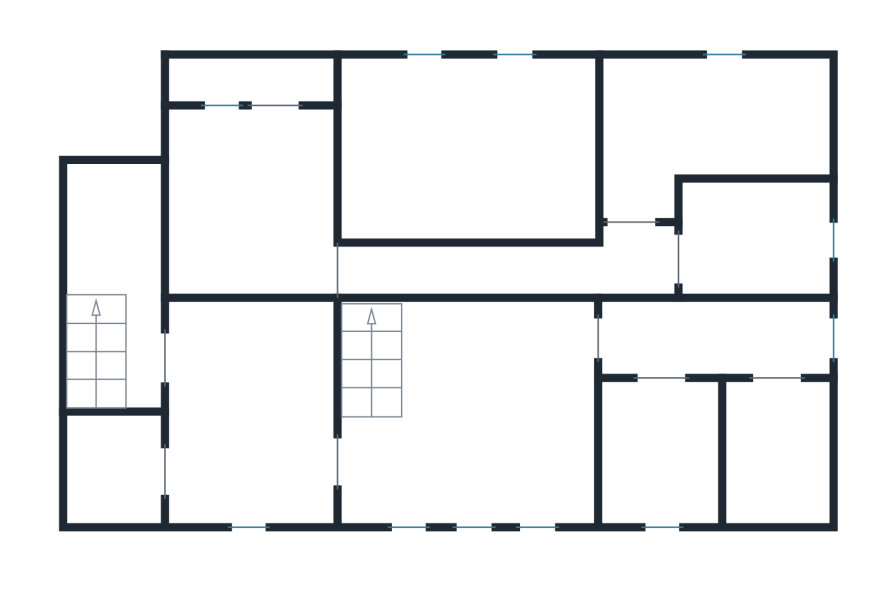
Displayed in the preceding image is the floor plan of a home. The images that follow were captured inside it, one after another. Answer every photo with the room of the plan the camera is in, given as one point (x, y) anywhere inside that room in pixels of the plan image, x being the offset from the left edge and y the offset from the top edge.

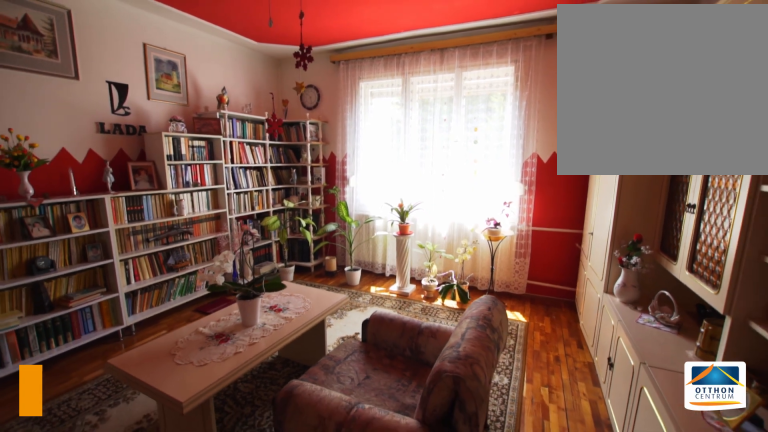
(471, 145)
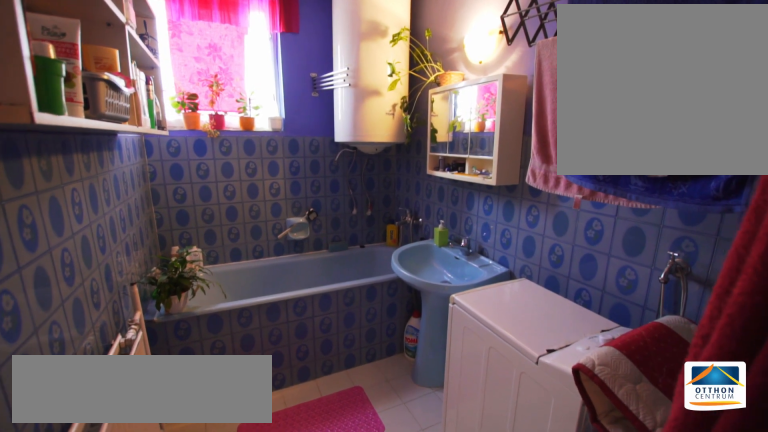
(757, 250)
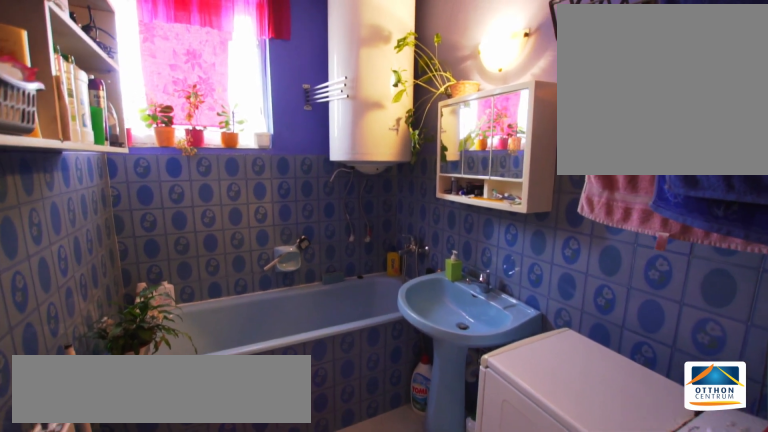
(757, 250)
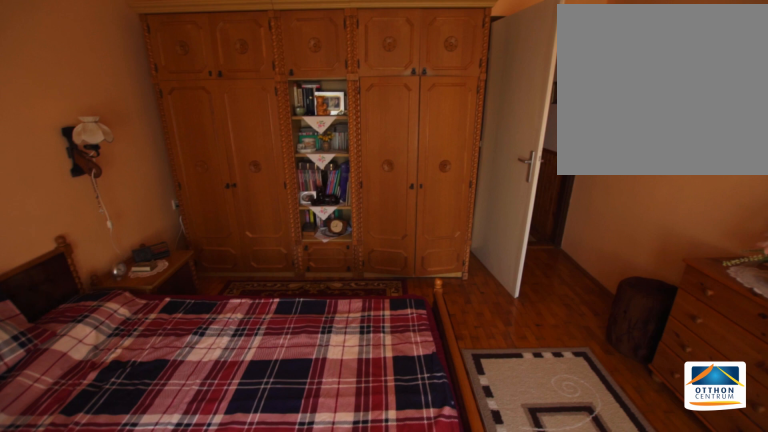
(710, 124)
